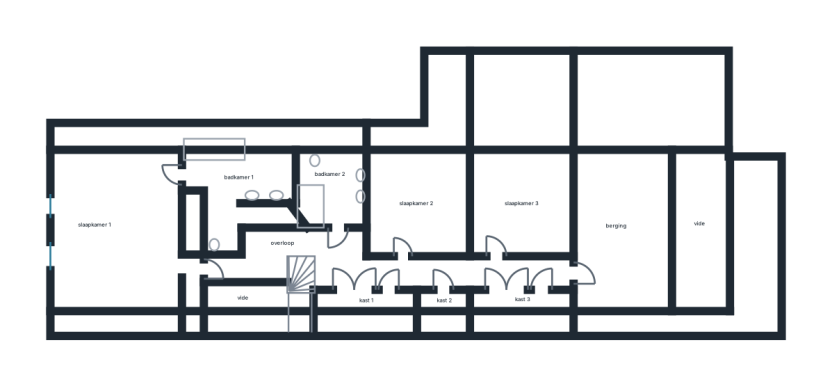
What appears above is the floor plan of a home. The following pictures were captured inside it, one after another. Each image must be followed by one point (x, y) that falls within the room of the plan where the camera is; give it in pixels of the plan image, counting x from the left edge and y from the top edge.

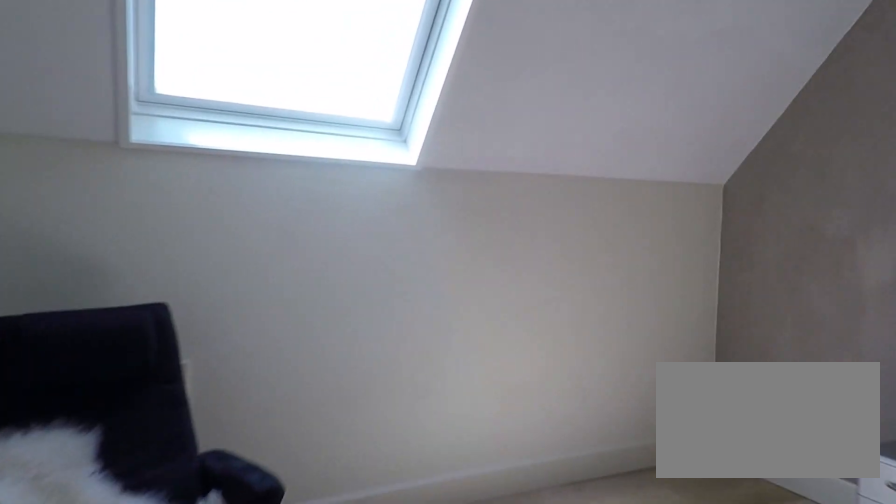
(624, 230)
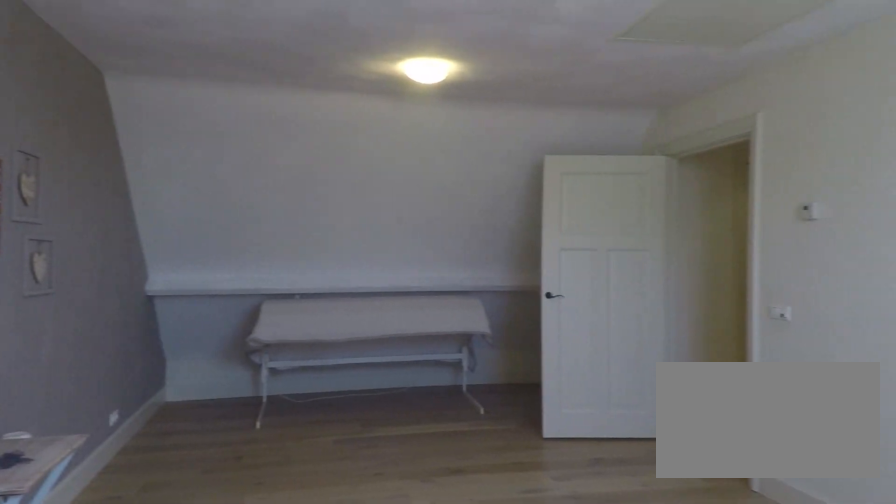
(624, 230)
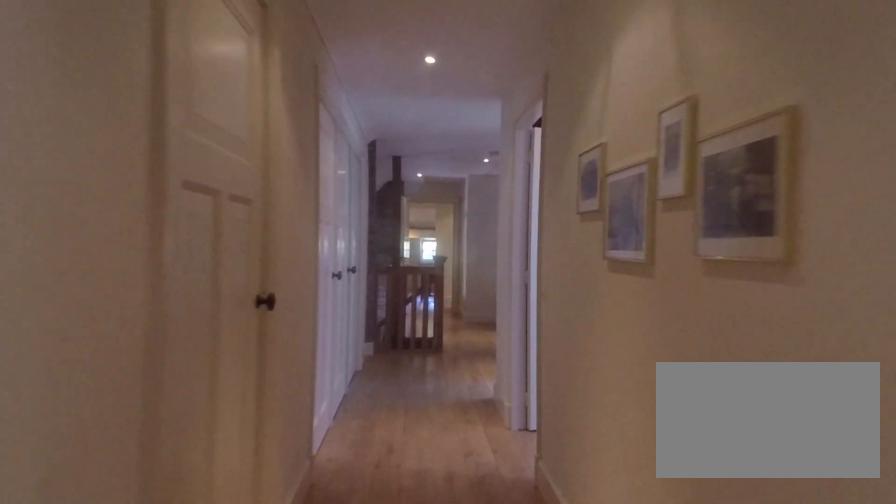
(371, 264)
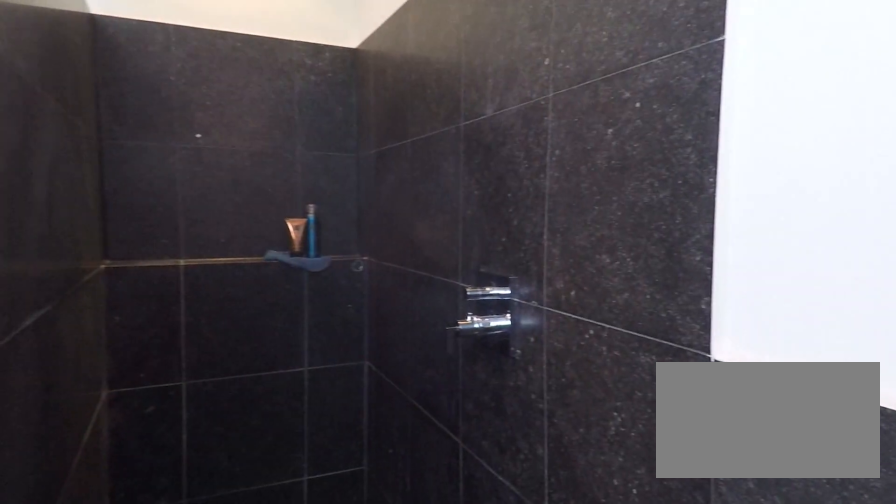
(331, 187)
